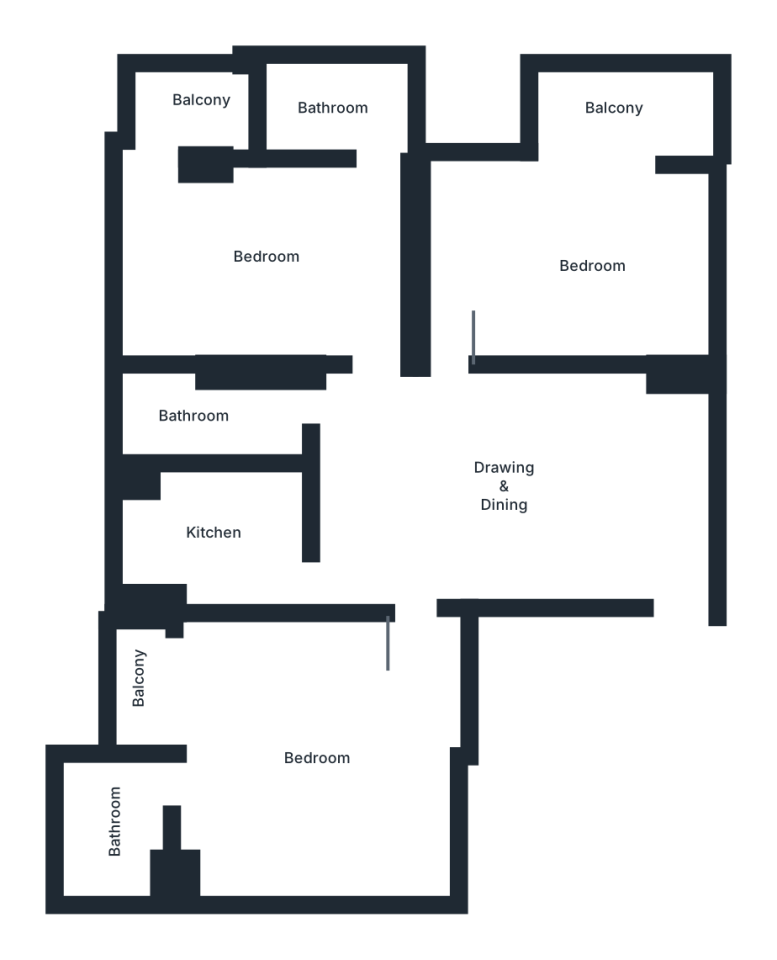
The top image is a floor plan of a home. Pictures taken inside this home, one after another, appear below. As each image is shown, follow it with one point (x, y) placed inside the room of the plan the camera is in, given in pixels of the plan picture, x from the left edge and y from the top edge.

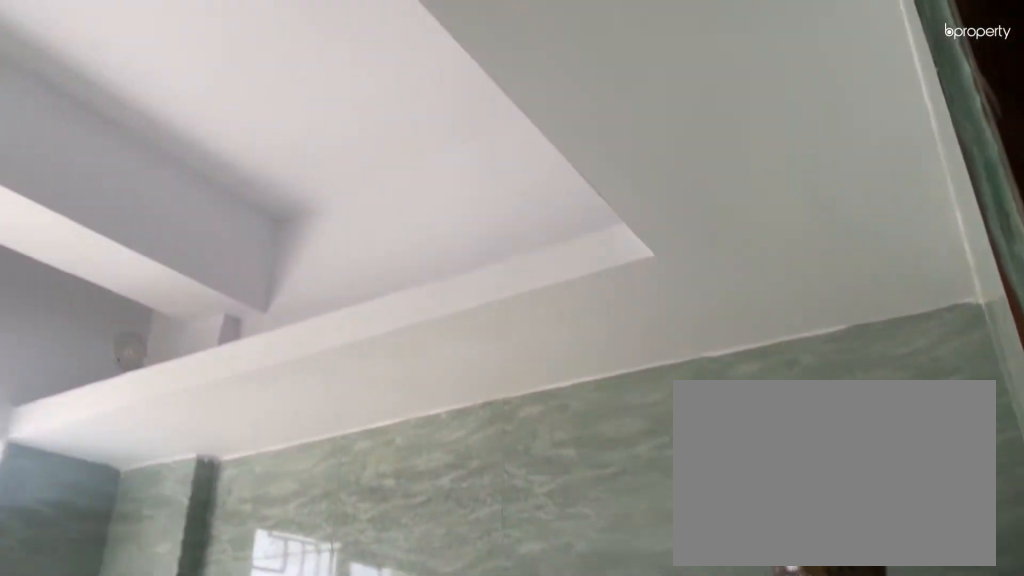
(211, 525)
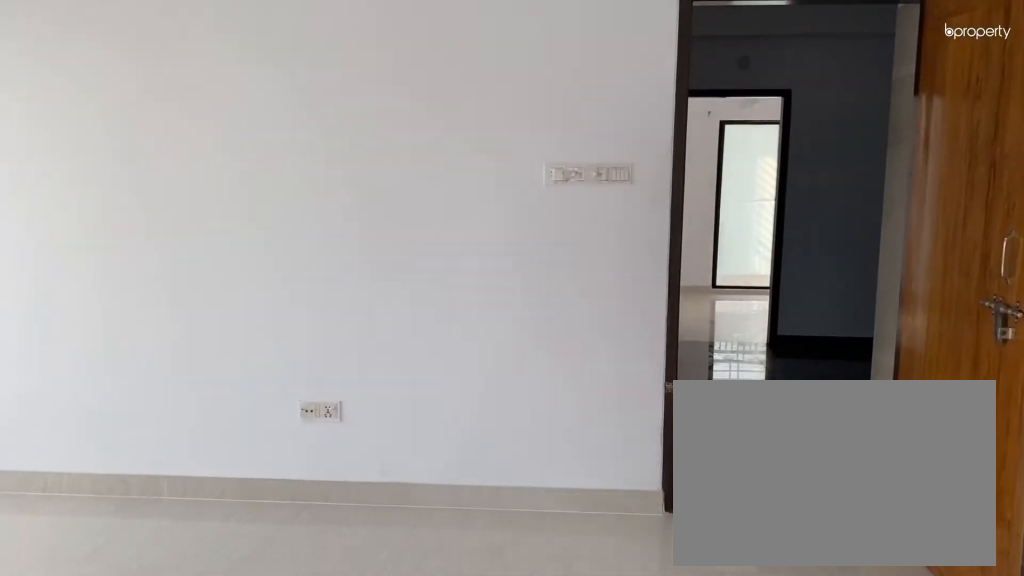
(321, 761)
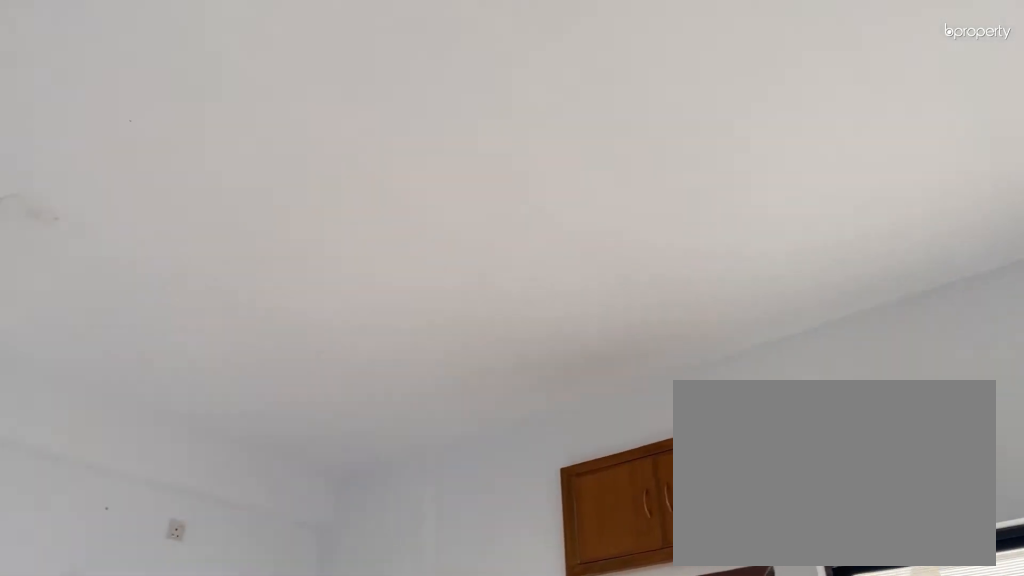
(321, 761)
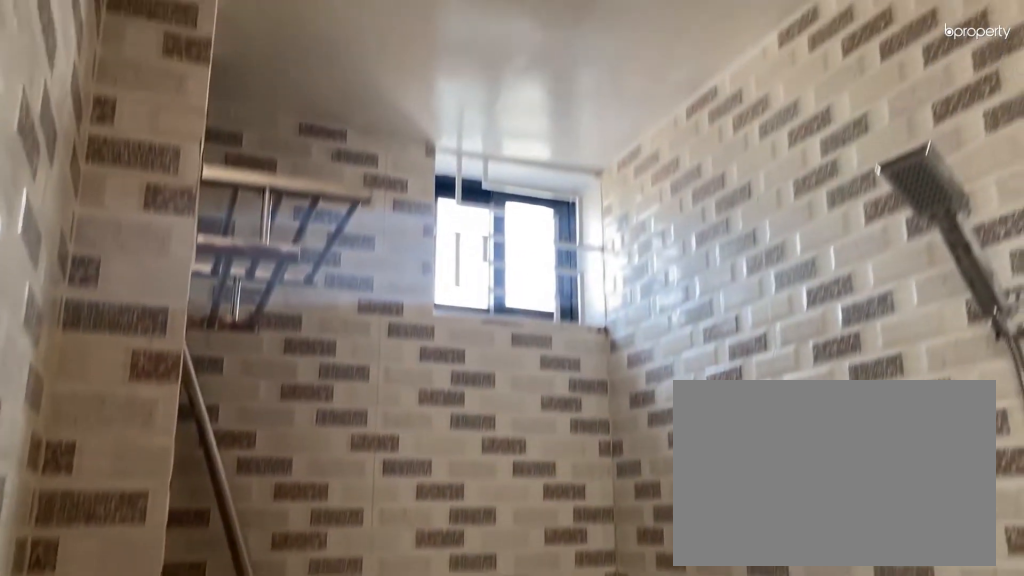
(114, 809)
